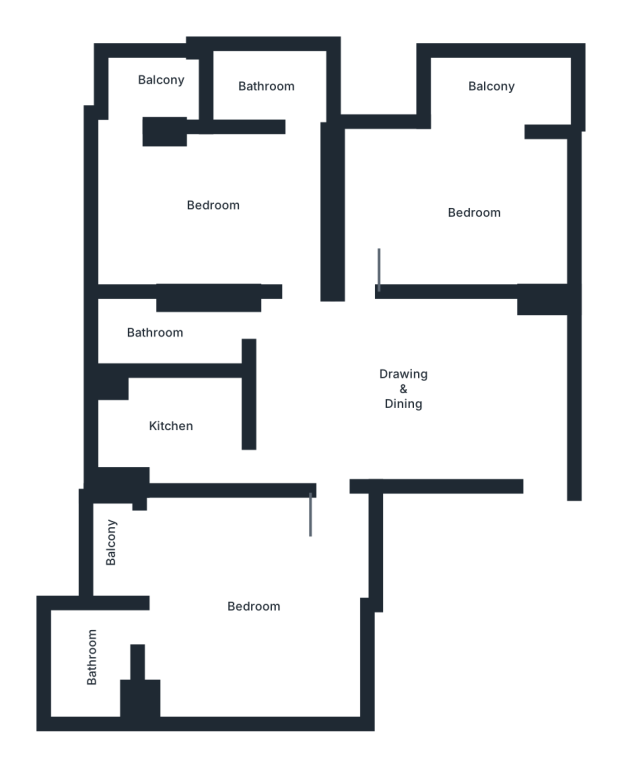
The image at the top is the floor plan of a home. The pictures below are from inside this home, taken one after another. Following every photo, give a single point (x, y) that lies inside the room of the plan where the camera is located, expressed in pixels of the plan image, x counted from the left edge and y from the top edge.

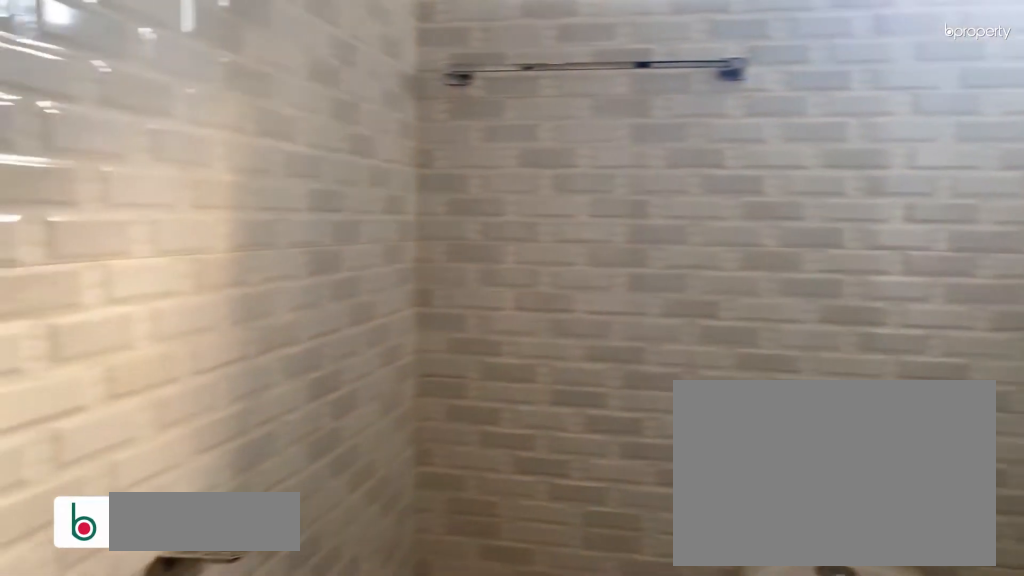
(170, 332)
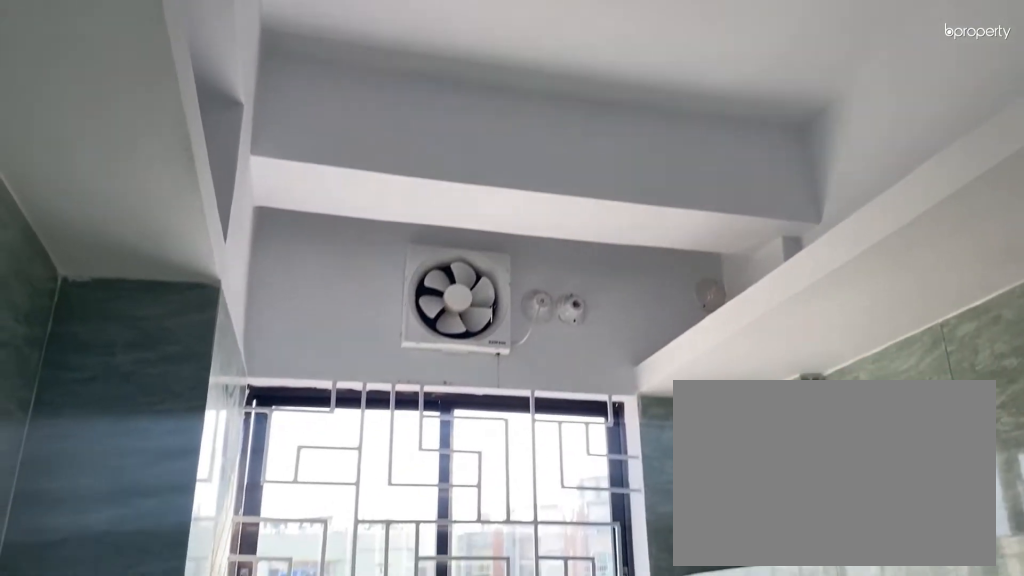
(169, 420)
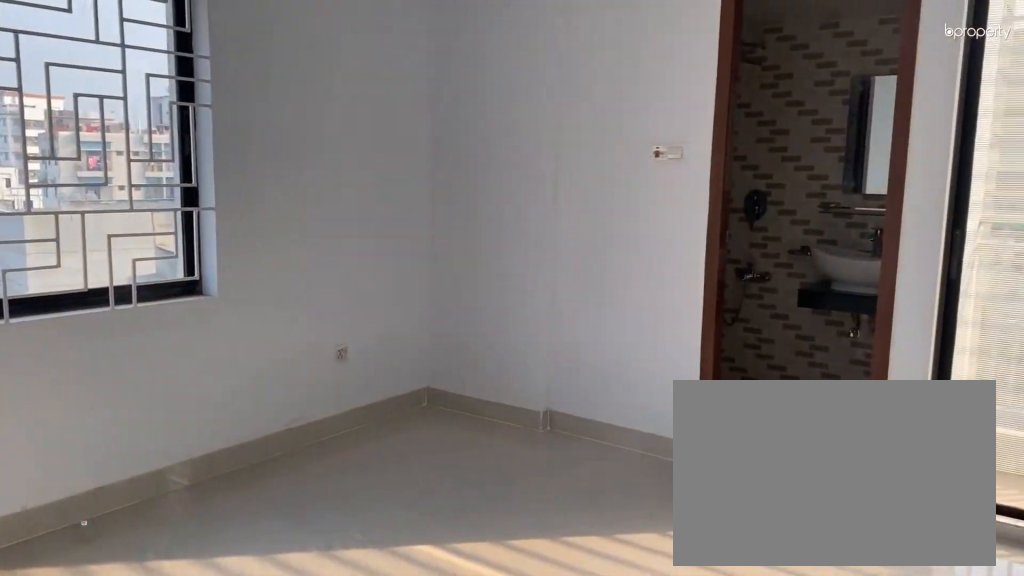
(257, 609)
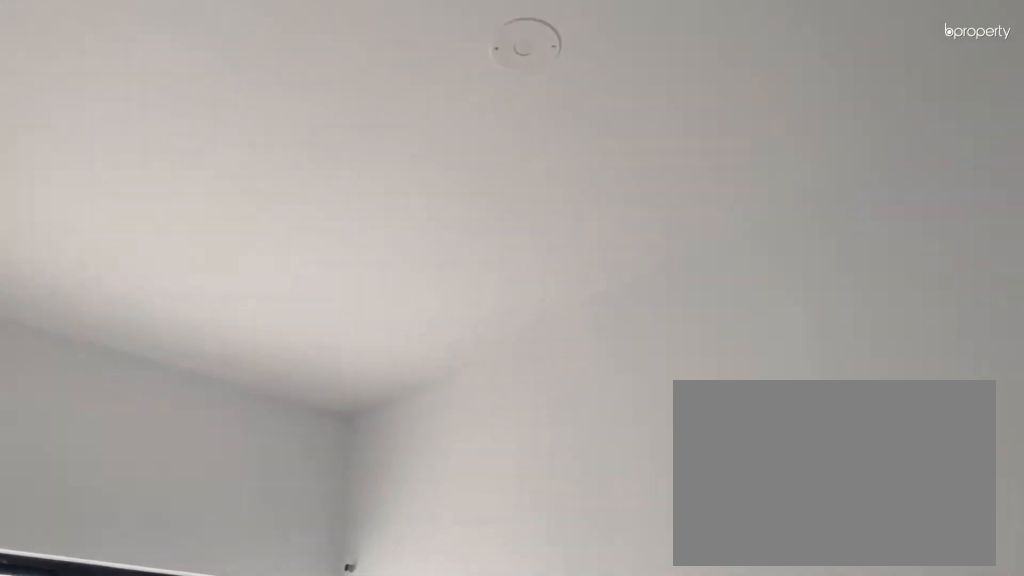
(257, 609)
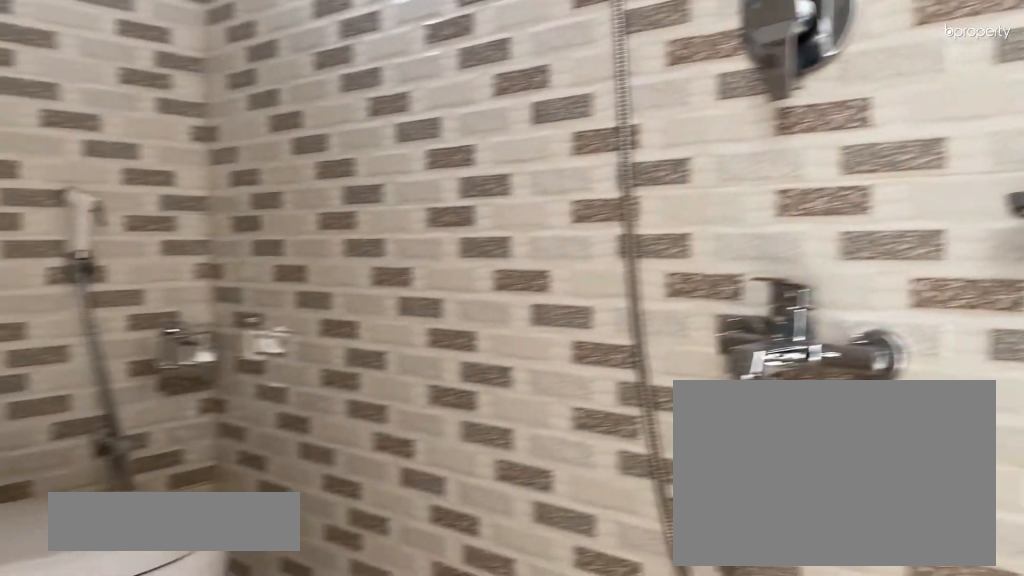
(91, 647)
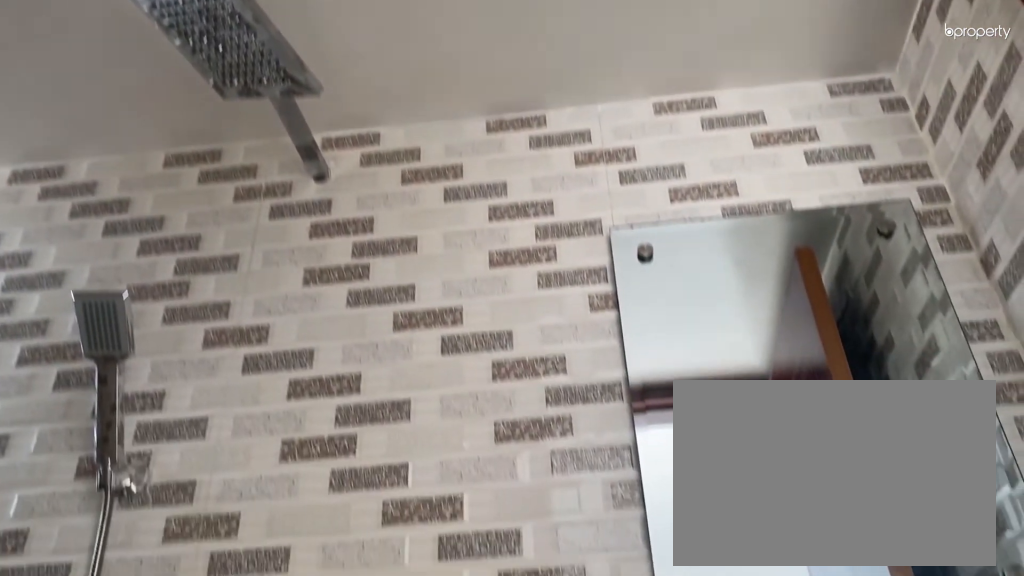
(91, 647)
